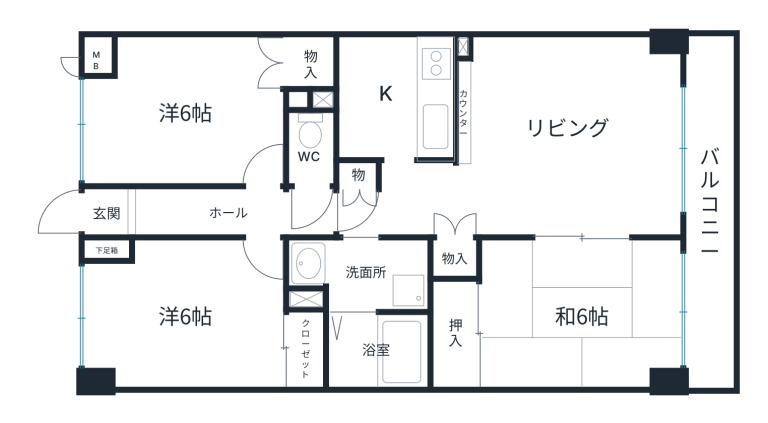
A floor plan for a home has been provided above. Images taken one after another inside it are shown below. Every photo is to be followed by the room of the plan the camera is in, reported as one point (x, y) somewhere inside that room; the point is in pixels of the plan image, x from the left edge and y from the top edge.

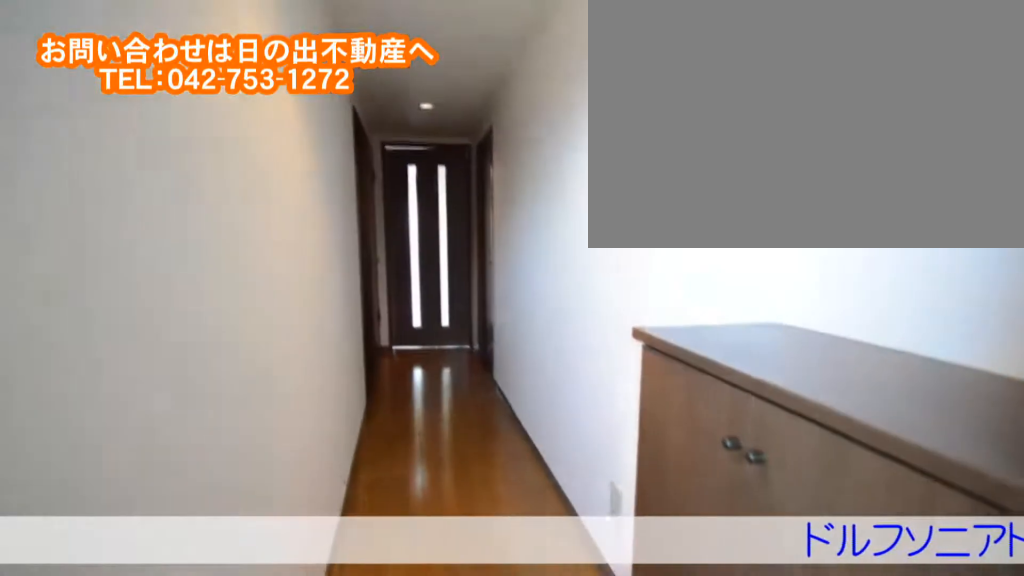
(145, 212)
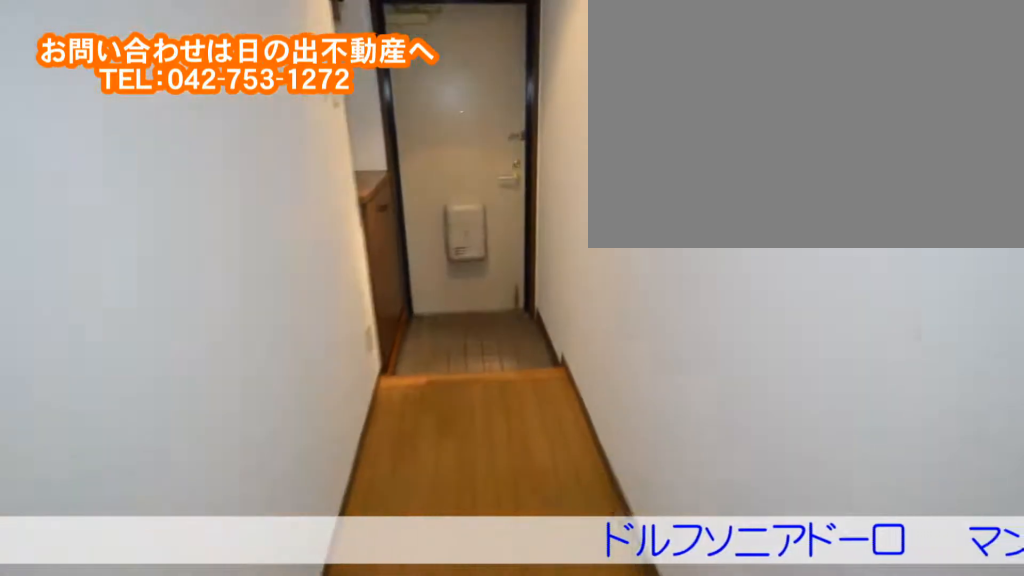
(145, 212)
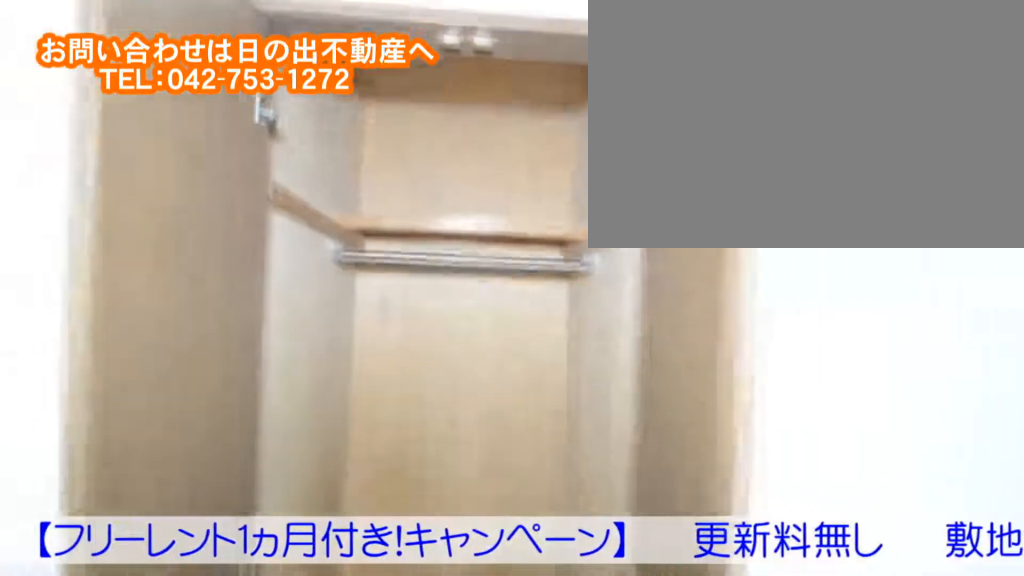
(132, 108)
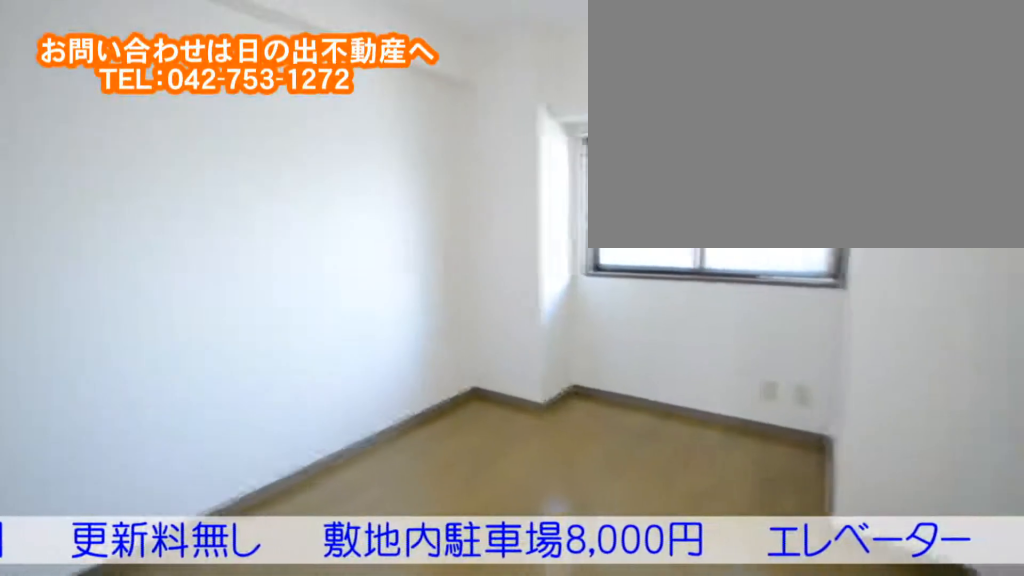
(142, 335)
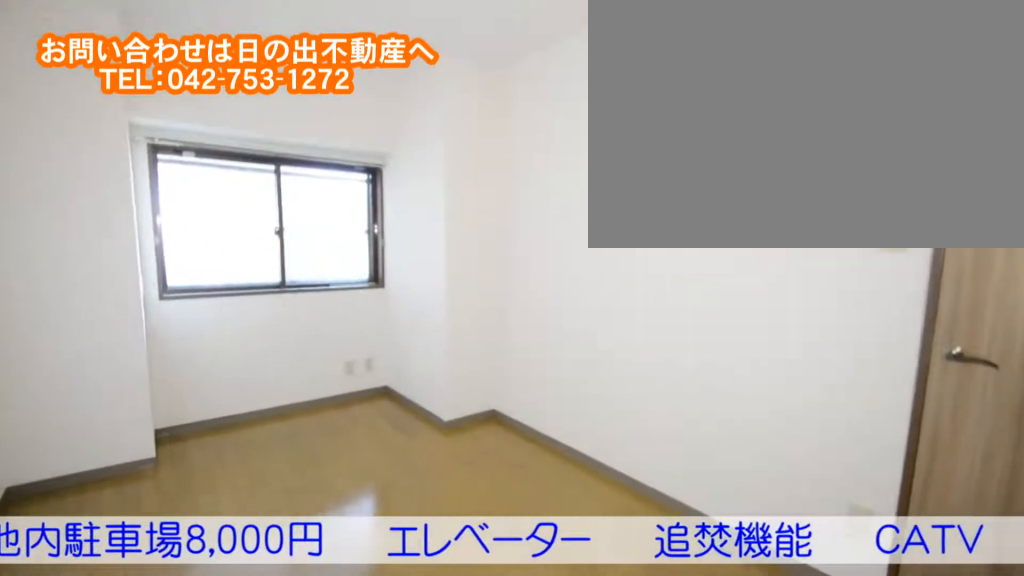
(142, 335)
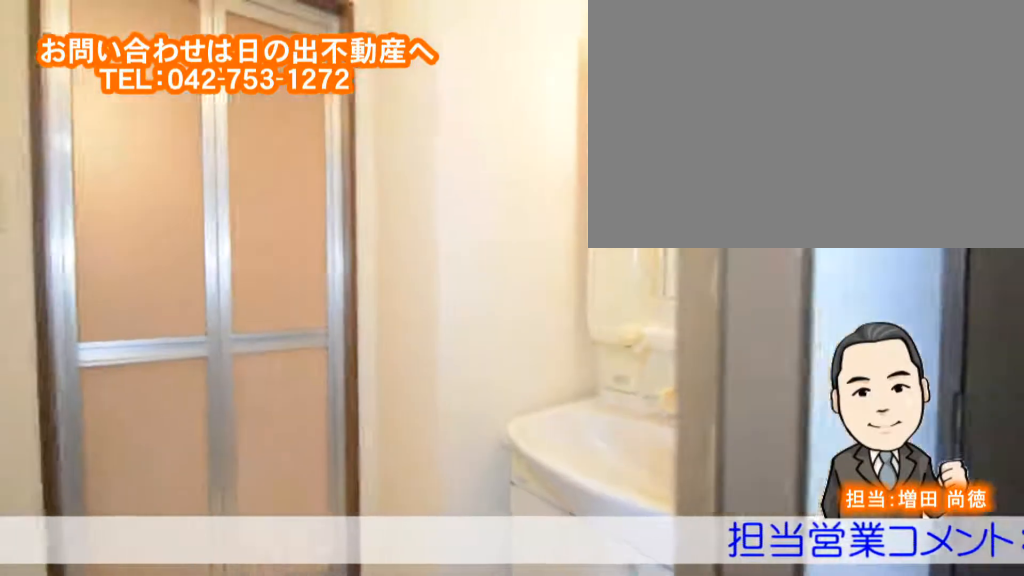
(387, 268)
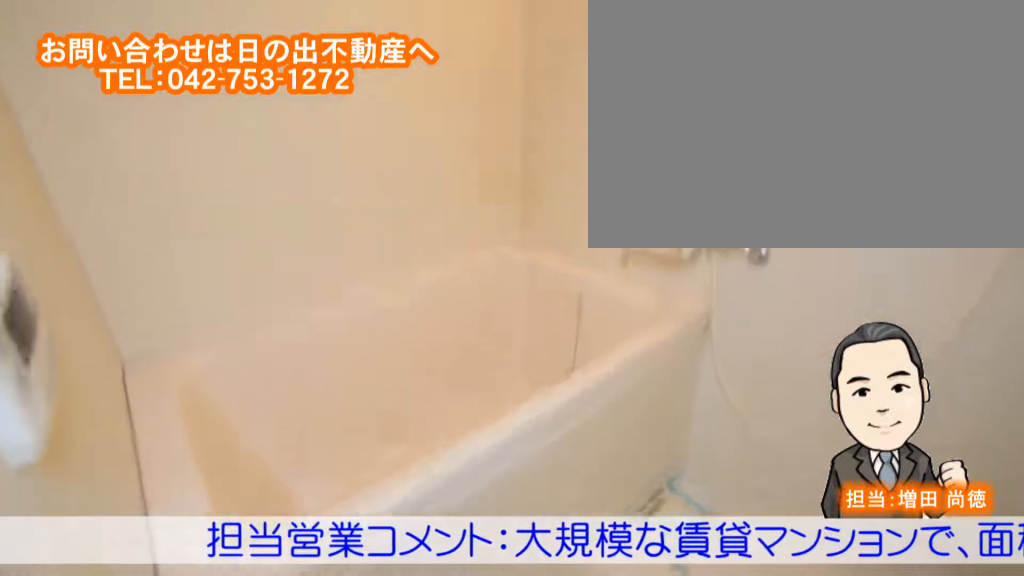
(378, 351)
